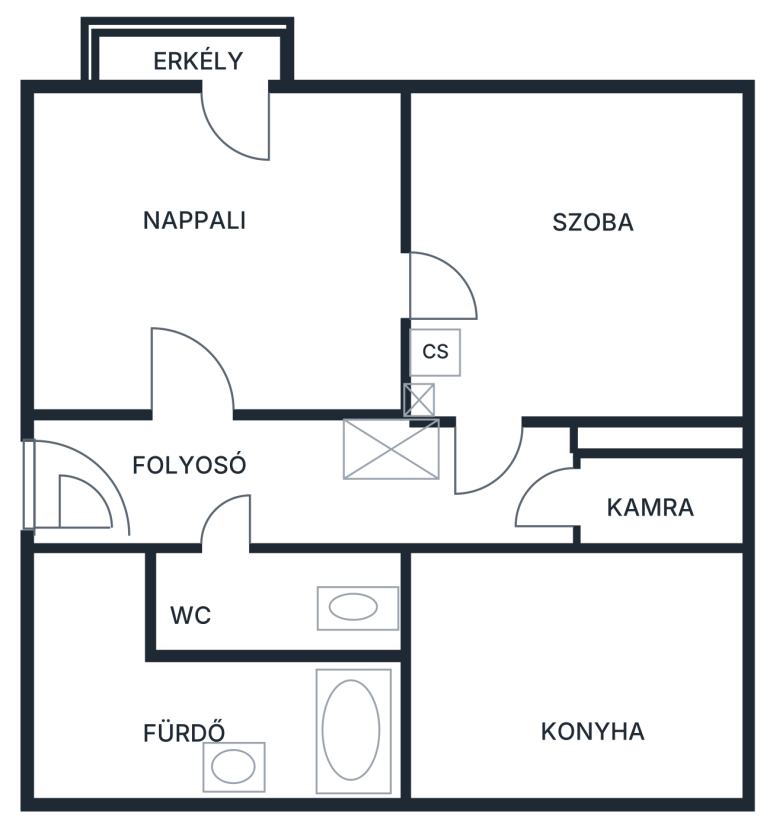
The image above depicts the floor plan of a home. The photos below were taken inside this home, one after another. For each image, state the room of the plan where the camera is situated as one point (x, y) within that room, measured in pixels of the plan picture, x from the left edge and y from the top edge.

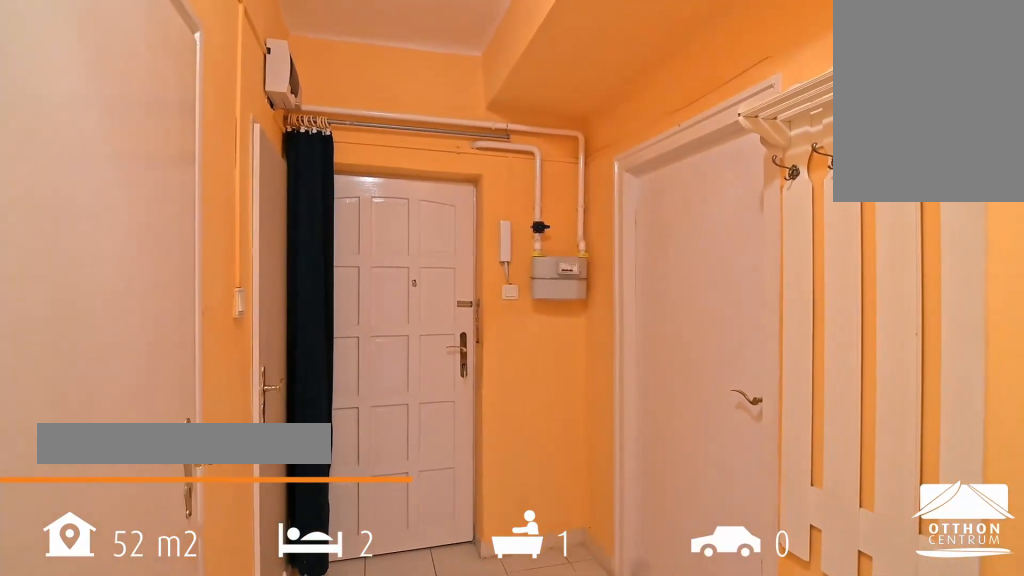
(81, 483)
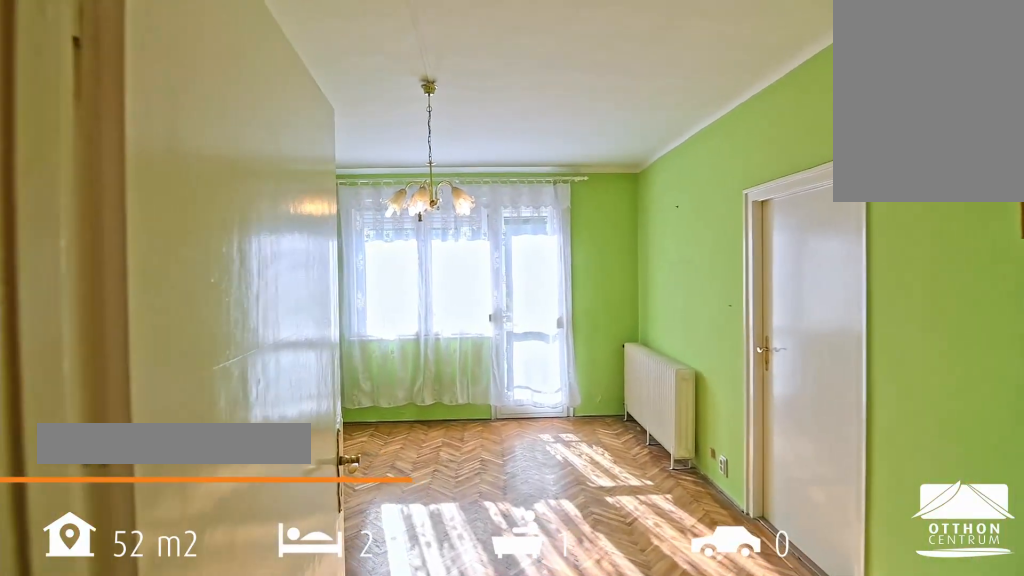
(237, 269)
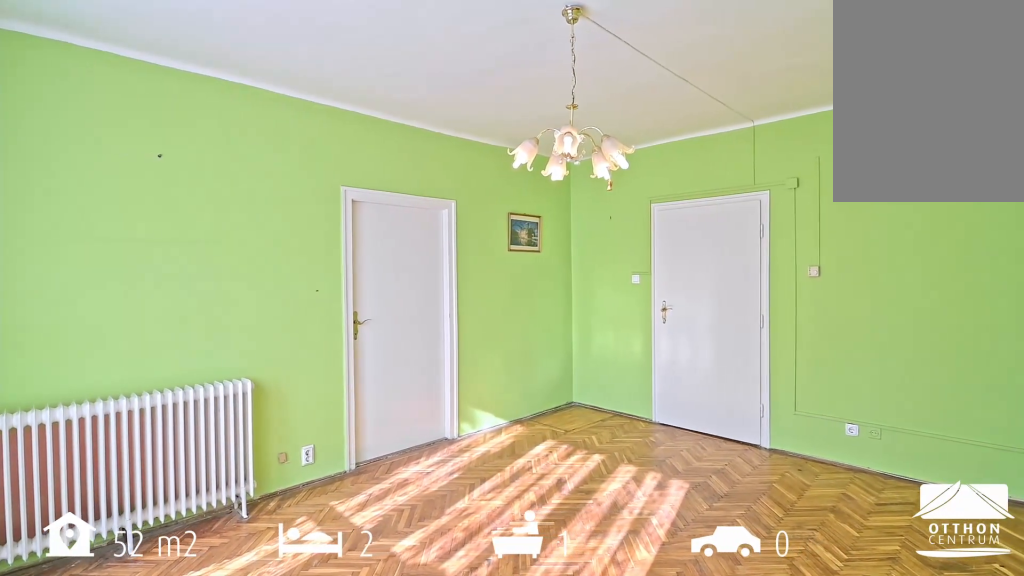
(237, 269)
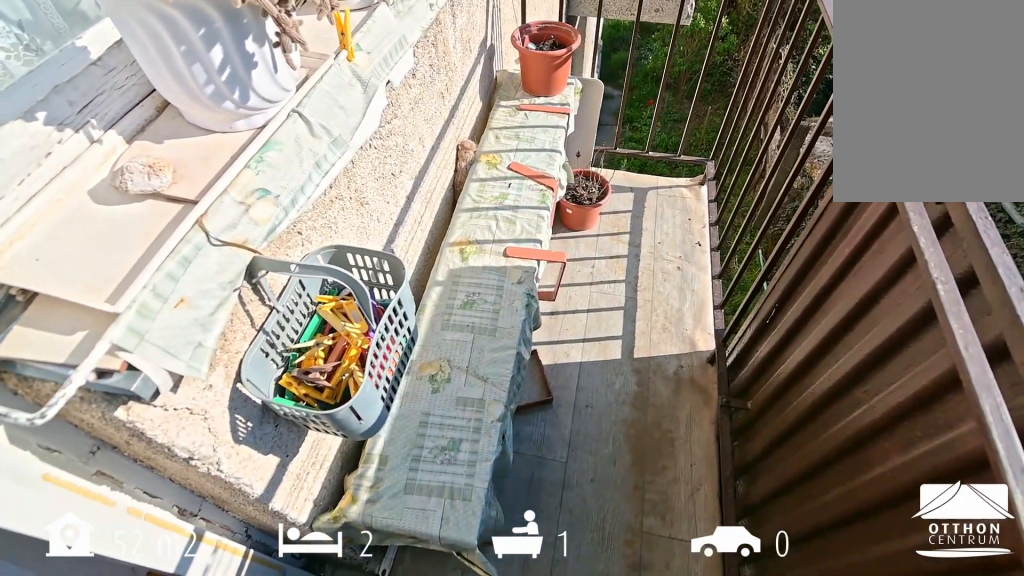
(205, 56)
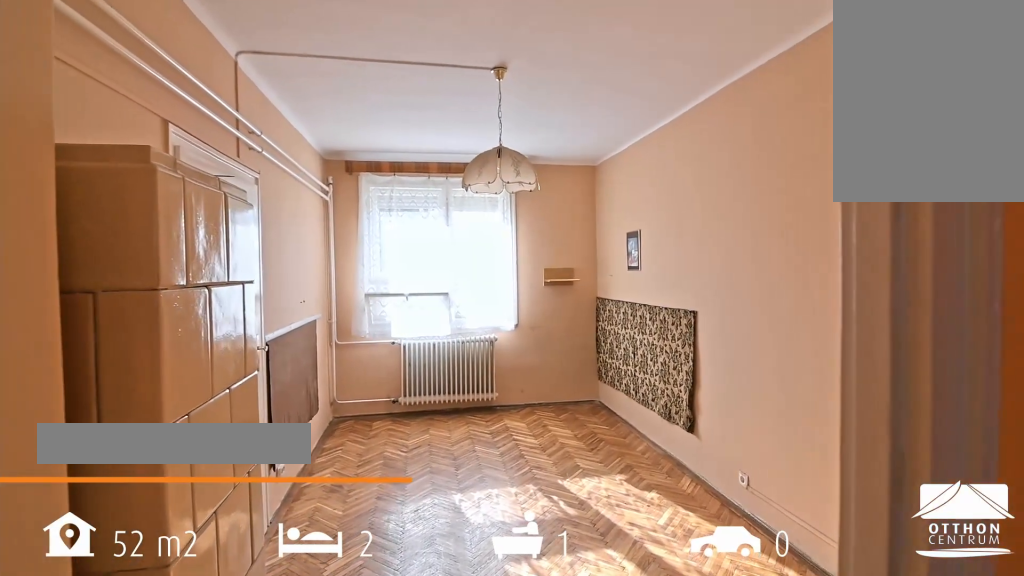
(598, 278)
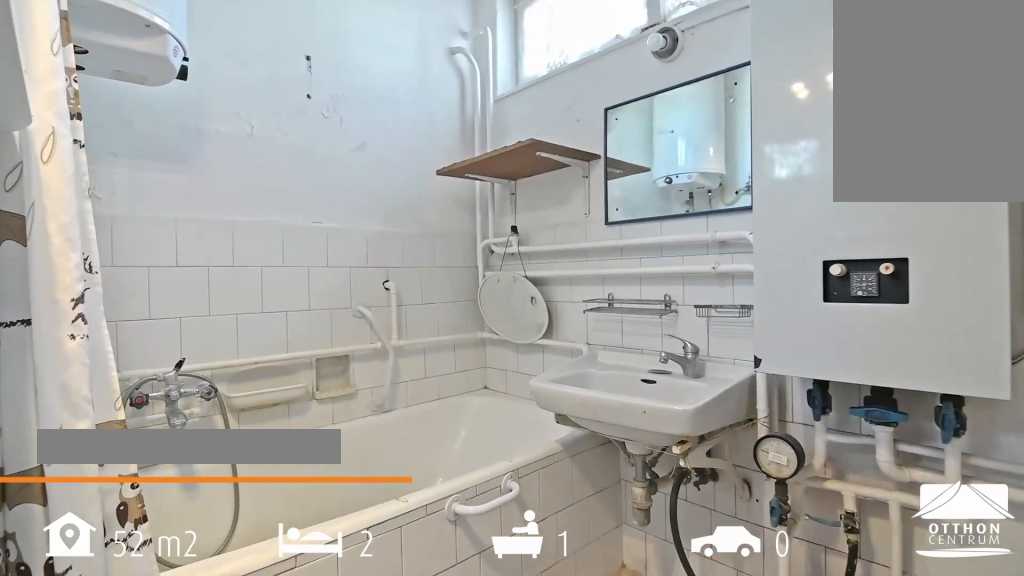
(106, 721)
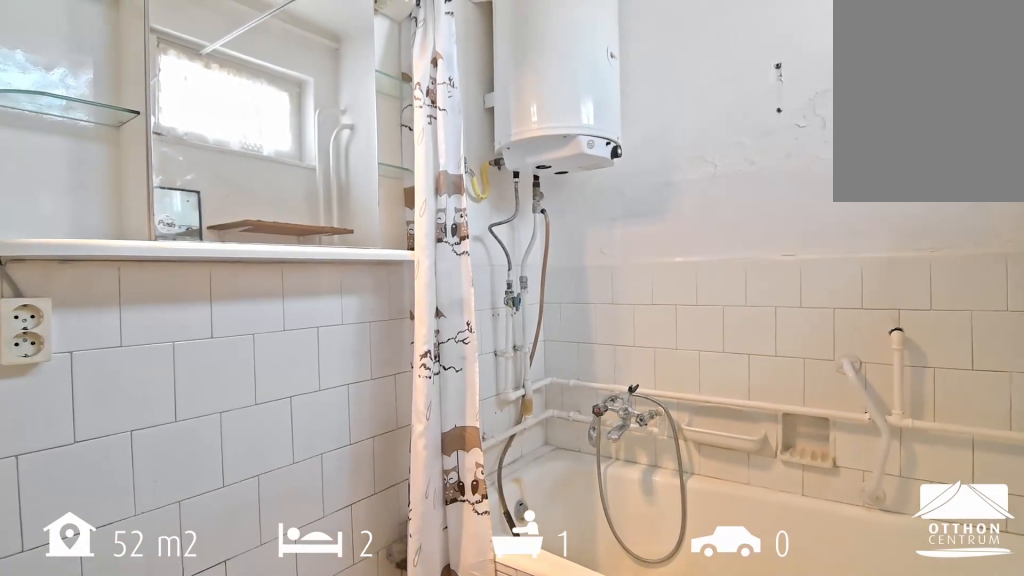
(106, 721)
